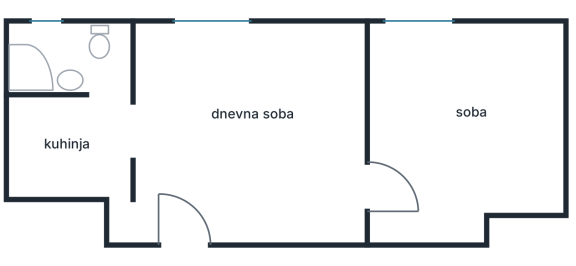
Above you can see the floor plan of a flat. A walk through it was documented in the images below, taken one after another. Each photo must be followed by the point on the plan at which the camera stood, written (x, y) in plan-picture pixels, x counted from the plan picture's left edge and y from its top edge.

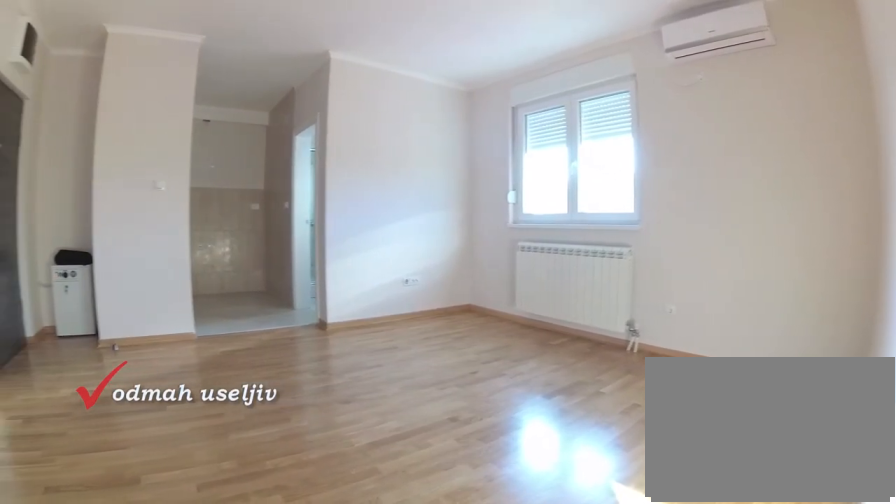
(369, 189)
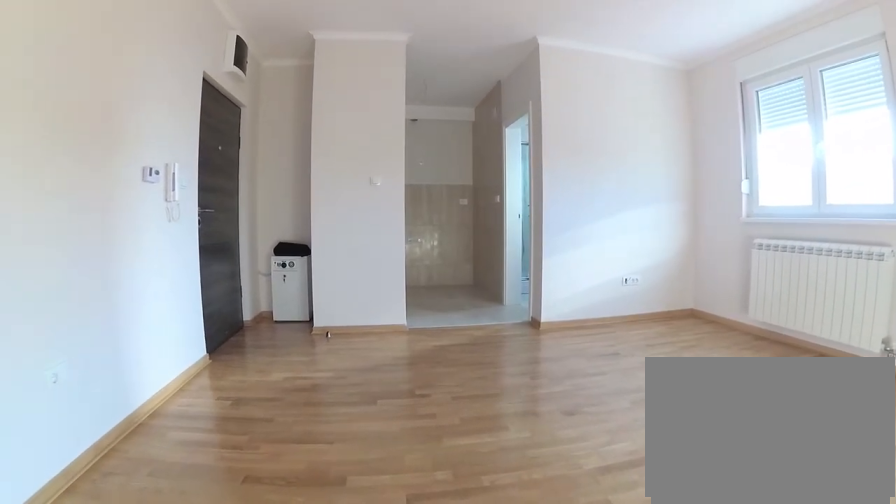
(360, 179)
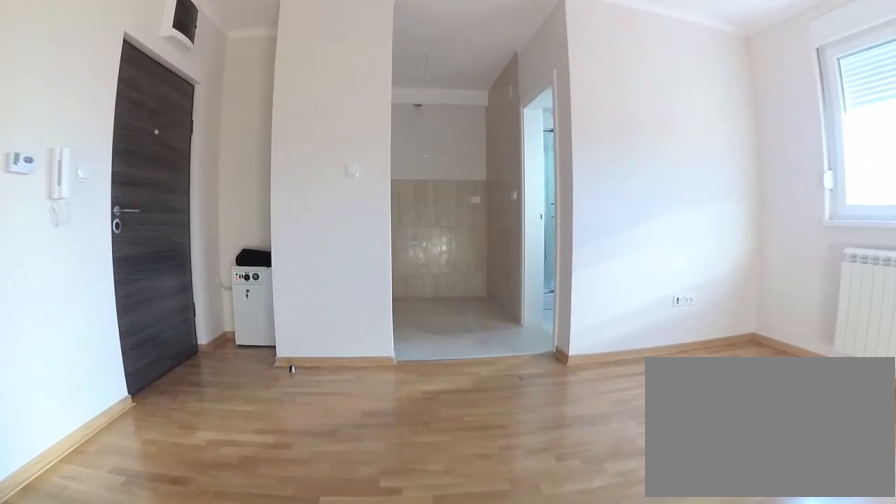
(313, 167)
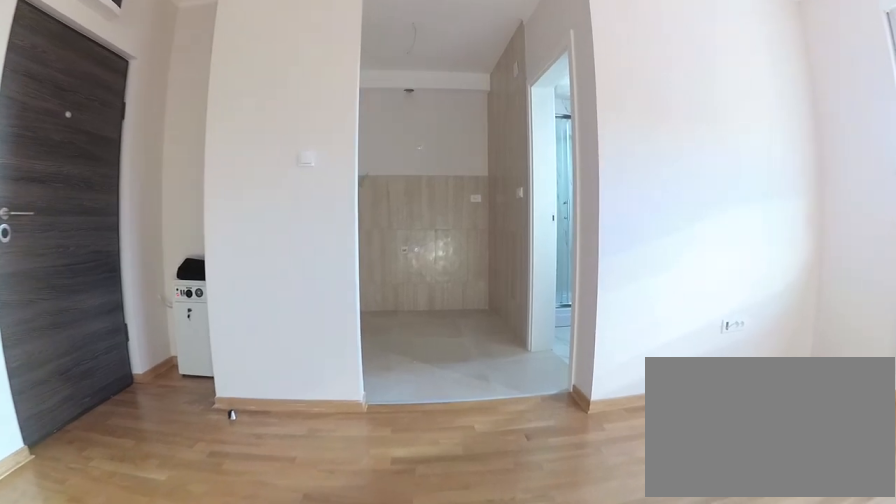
(277, 157)
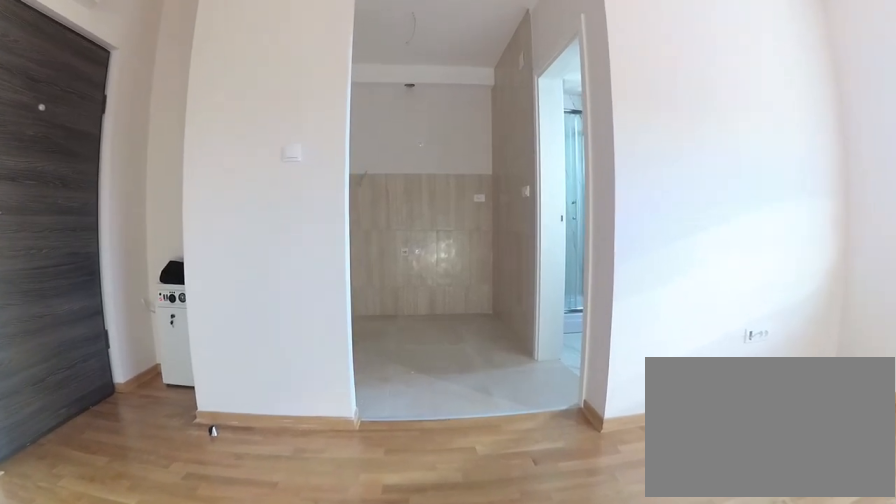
(265, 155)
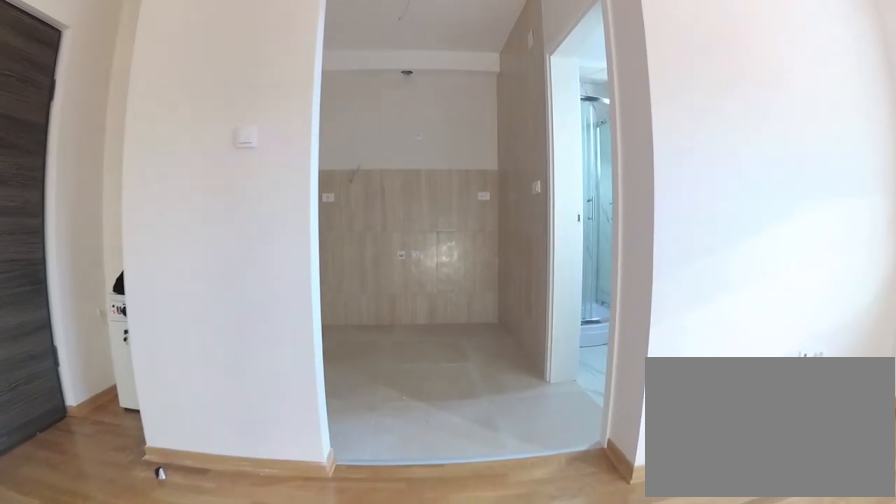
(243, 149)
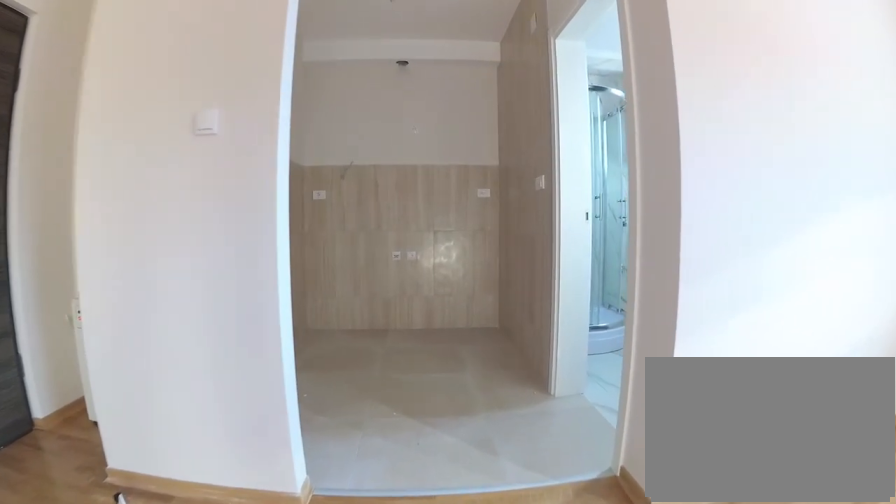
(230, 145)
